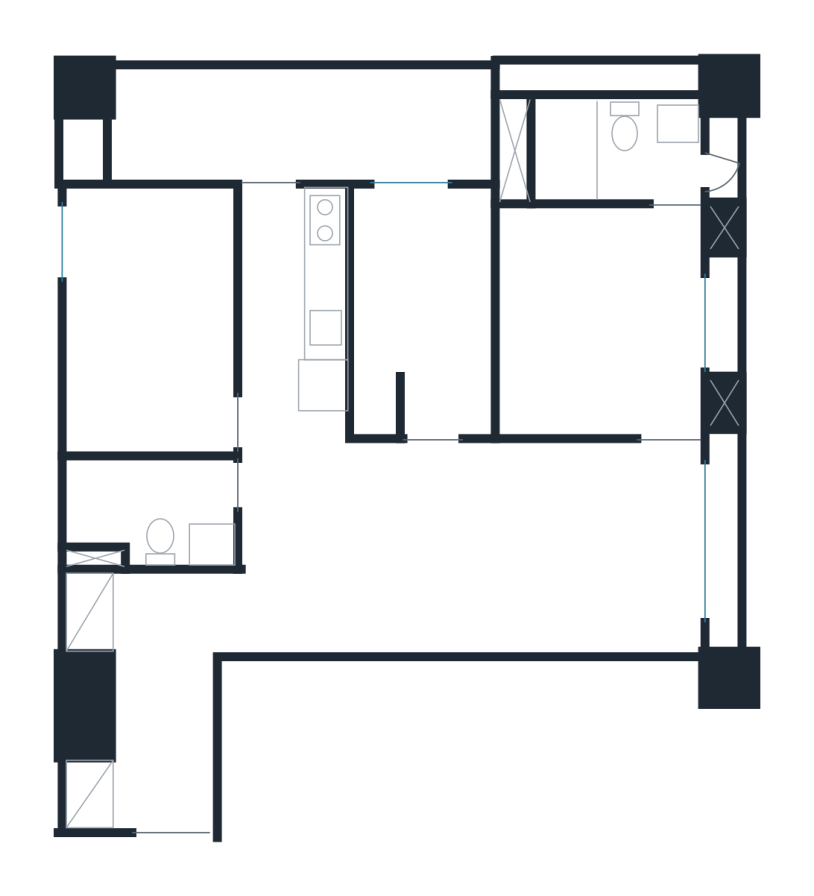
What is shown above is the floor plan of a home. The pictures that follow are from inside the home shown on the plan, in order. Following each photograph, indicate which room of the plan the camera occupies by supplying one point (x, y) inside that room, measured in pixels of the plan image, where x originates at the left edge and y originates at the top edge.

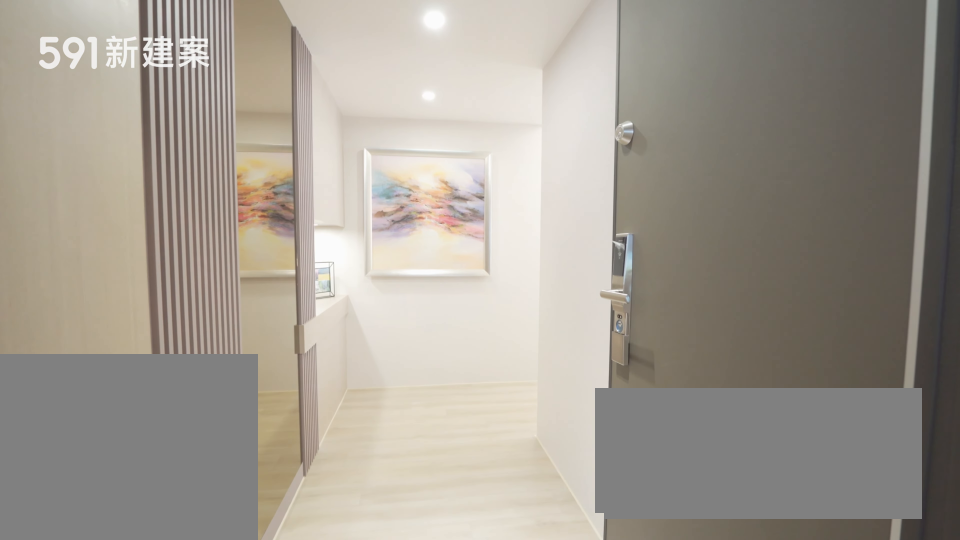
(135, 692)
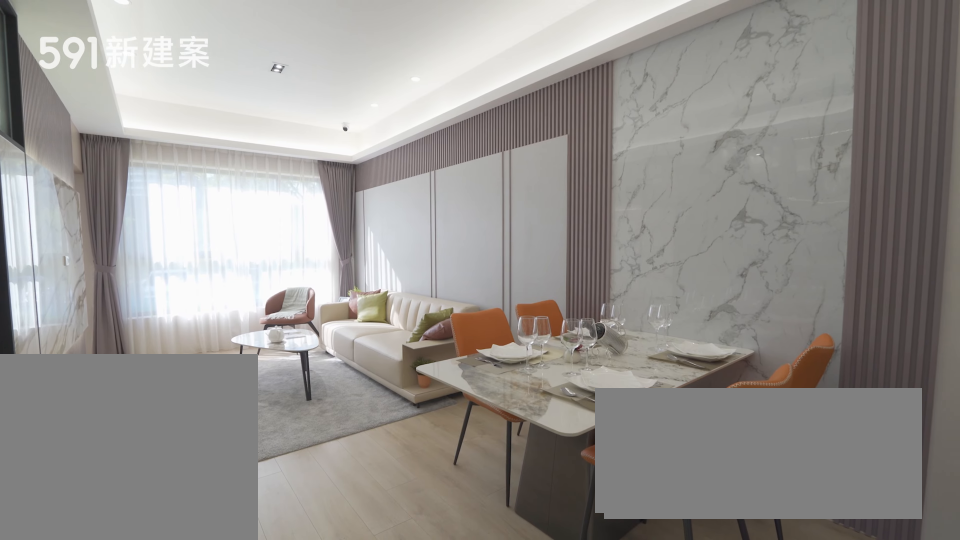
(350, 548)
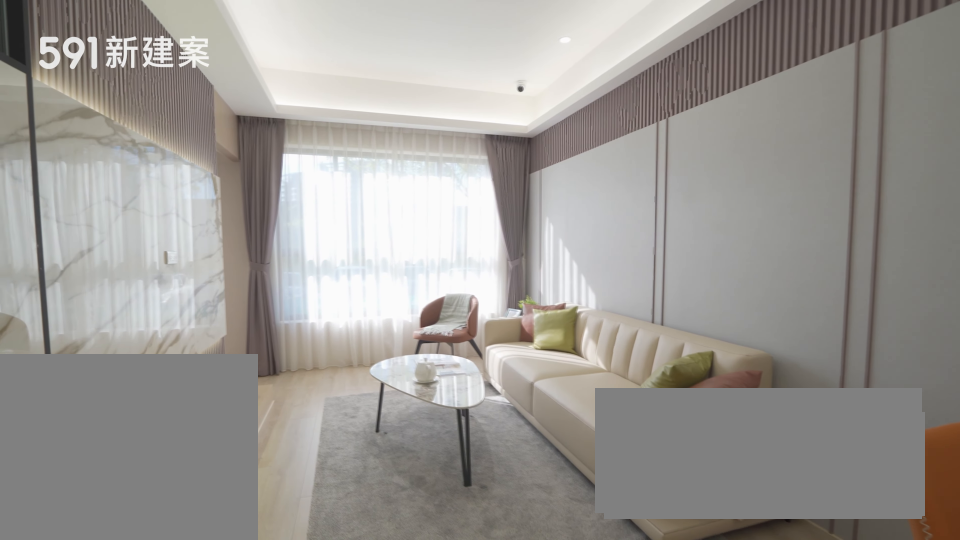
(572, 548)
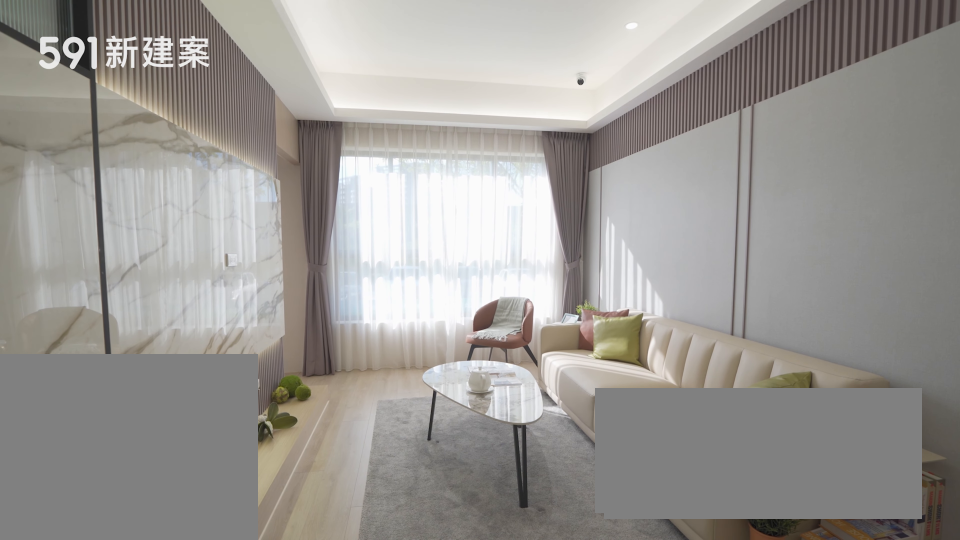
(572, 548)
